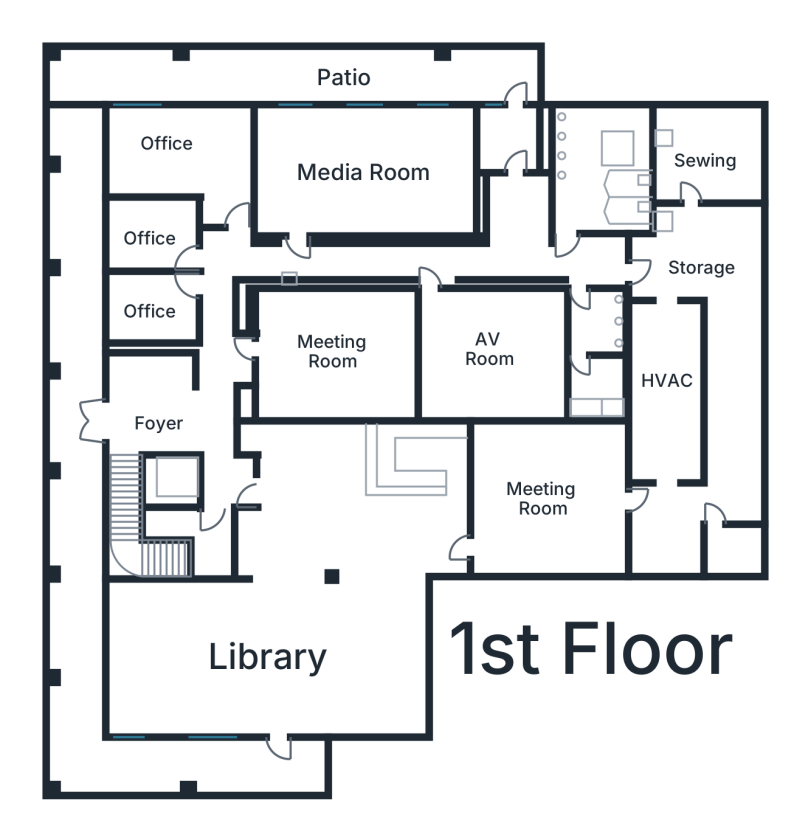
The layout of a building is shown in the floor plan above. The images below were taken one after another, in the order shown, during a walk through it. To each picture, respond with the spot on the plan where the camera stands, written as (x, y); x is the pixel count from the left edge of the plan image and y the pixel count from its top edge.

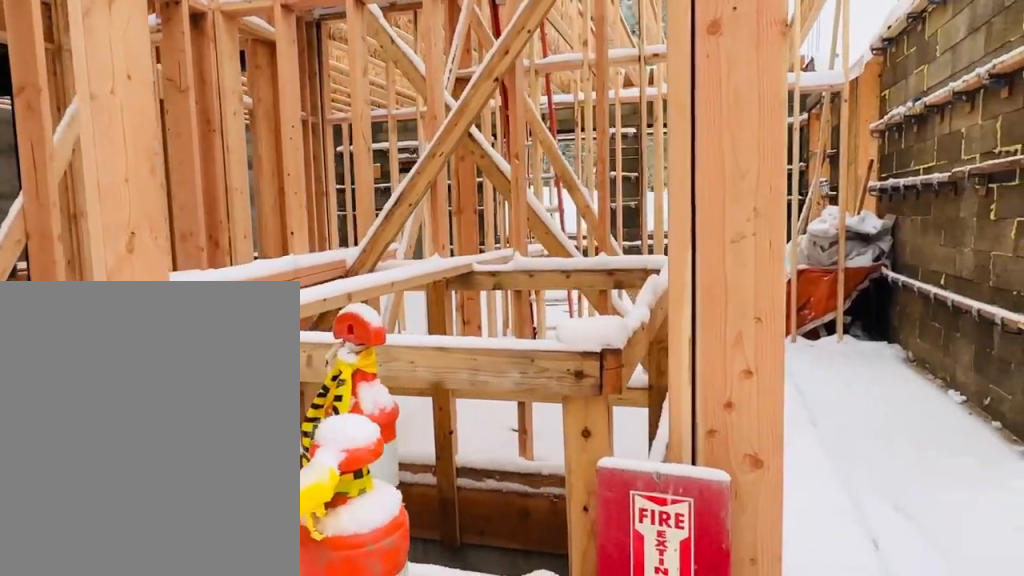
(172, 404)
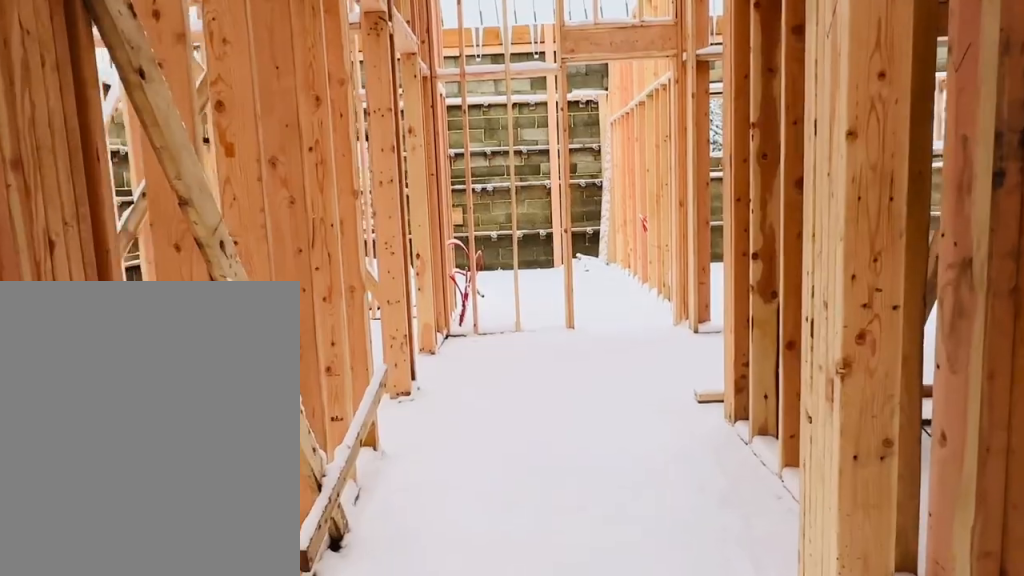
(209, 356)
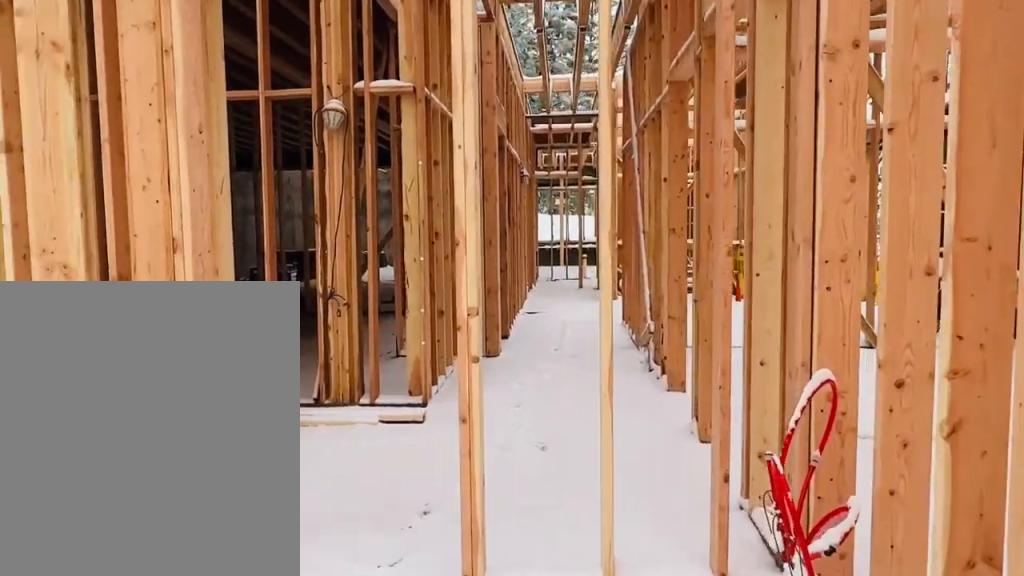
(193, 145)
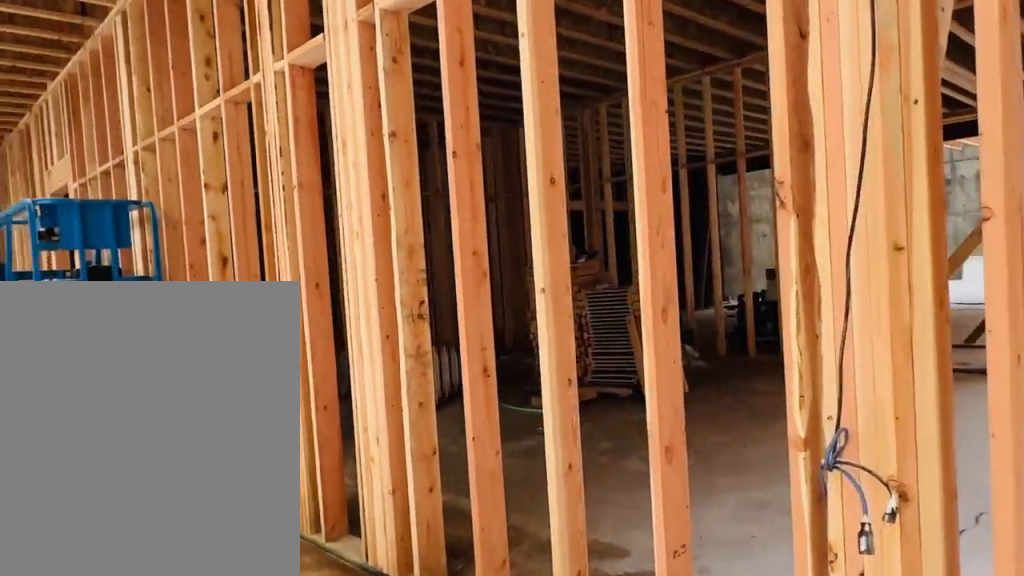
(233, 240)
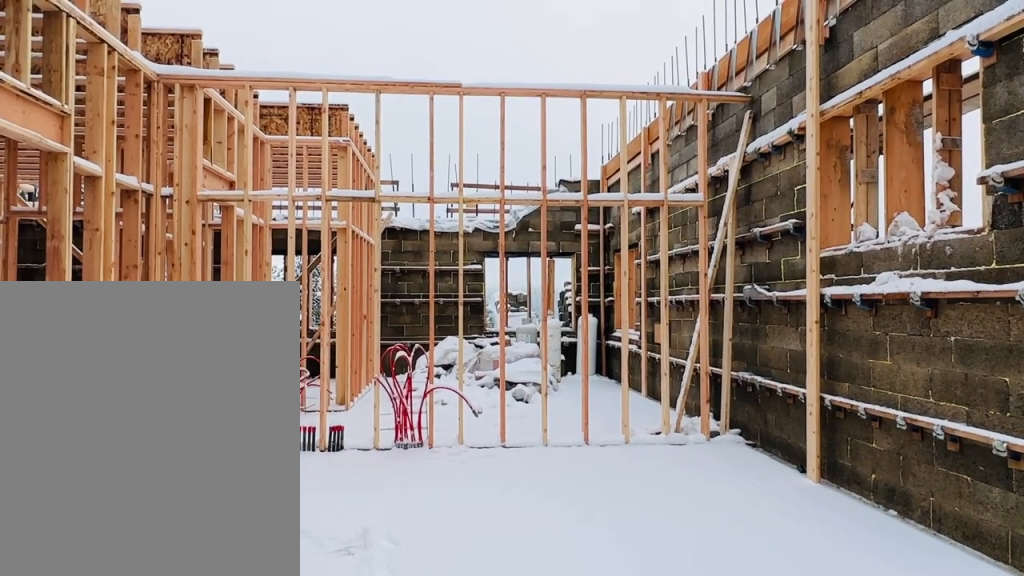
(453, 167)
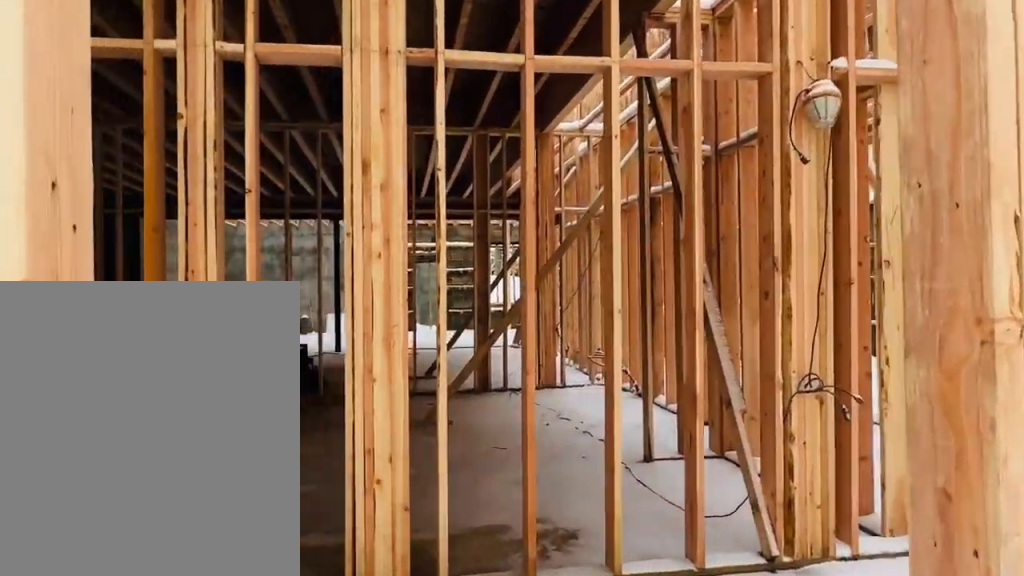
(299, 209)
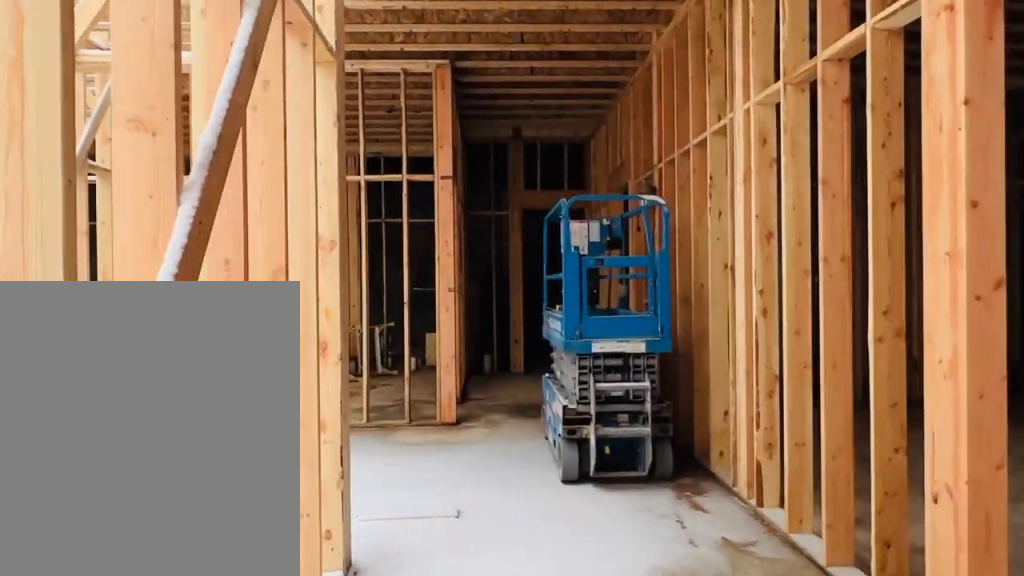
(391, 241)
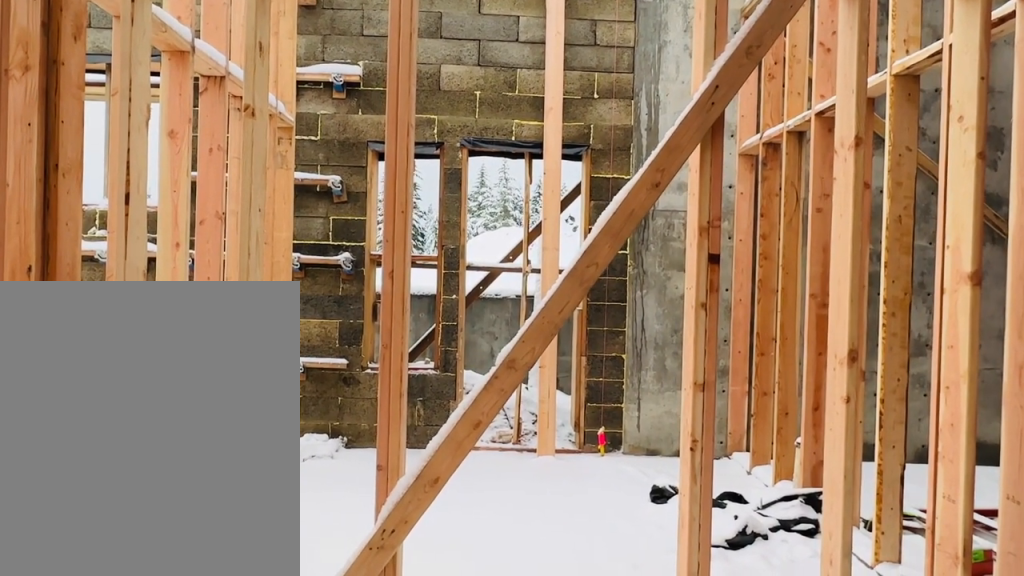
(514, 226)
